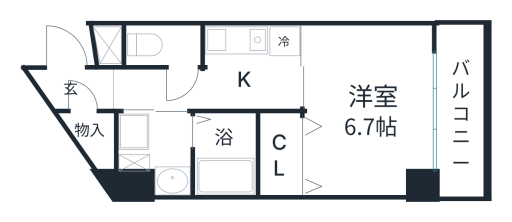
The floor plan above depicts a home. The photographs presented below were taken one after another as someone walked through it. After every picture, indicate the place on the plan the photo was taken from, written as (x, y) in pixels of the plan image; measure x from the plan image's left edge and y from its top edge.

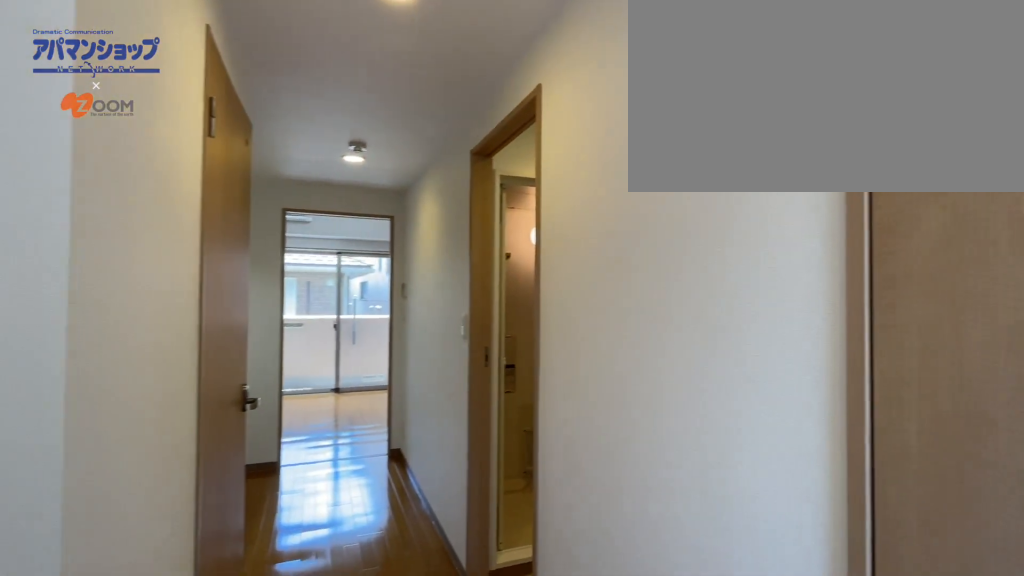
(57, 43)
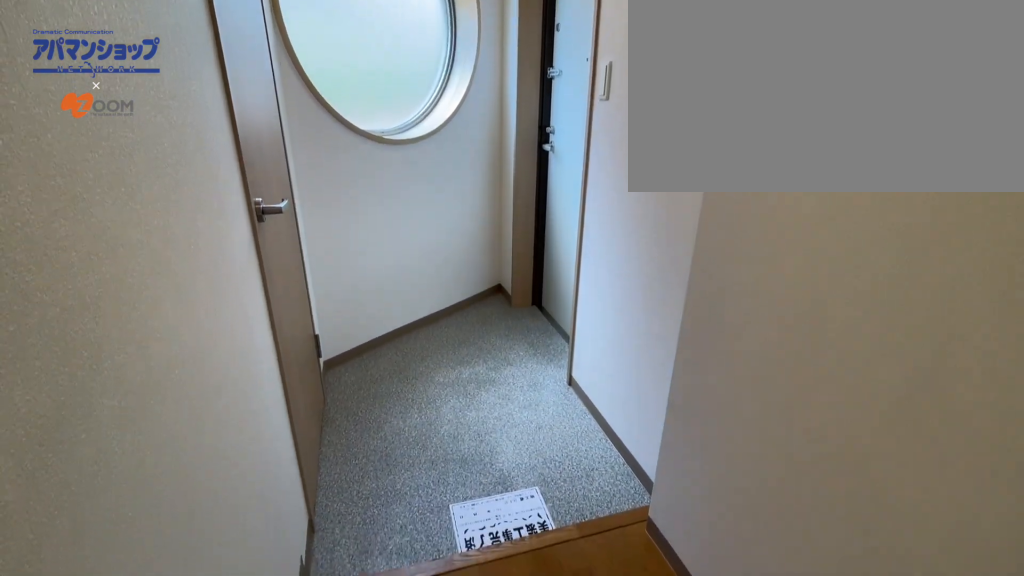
(119, 87)
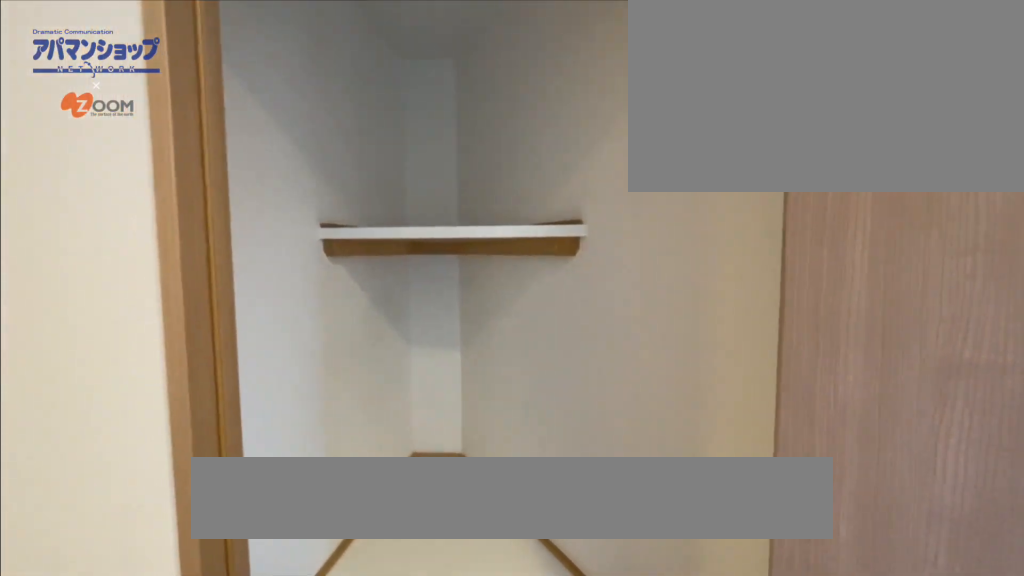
(80, 70)
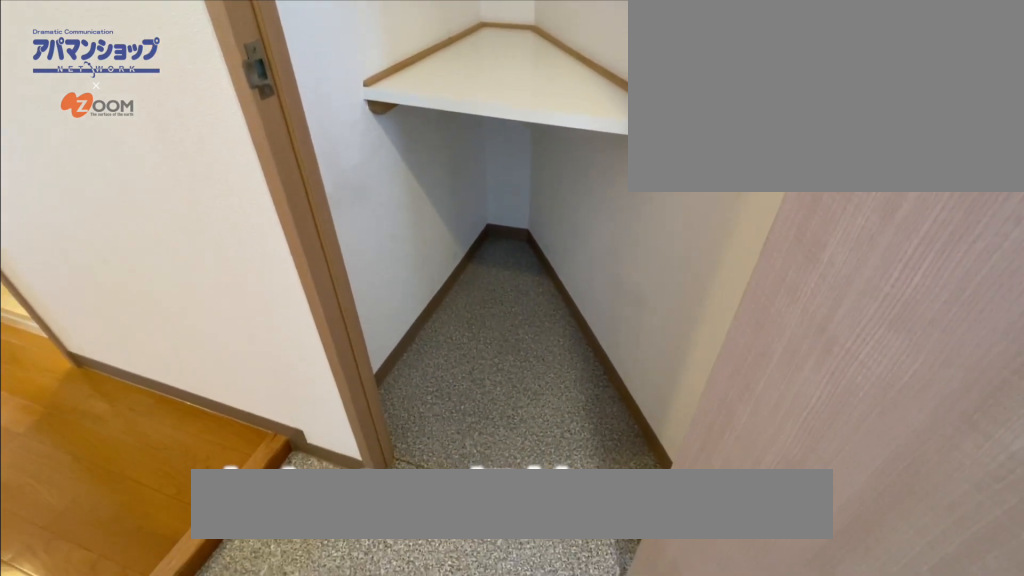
(80, 70)
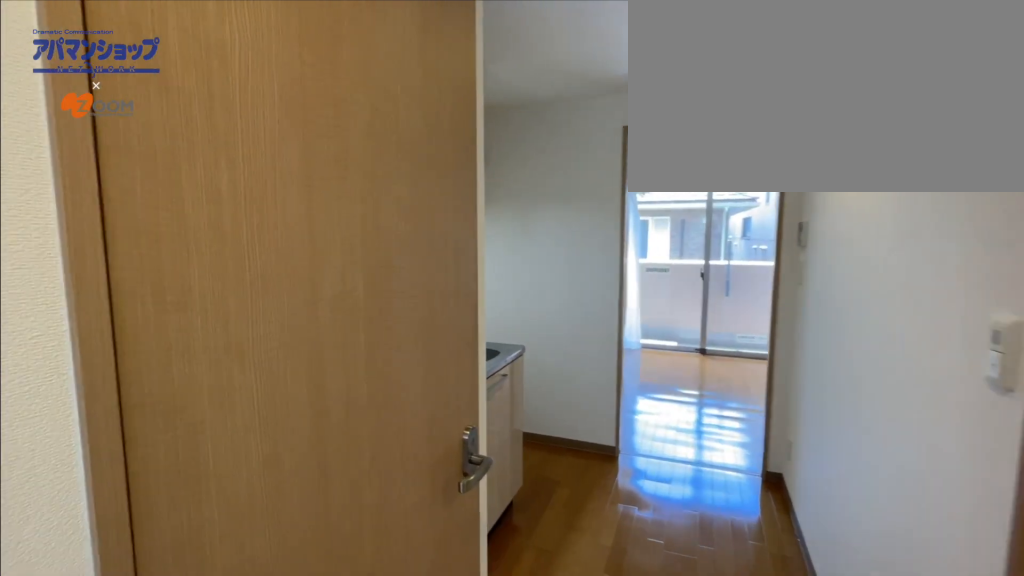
(80, 70)
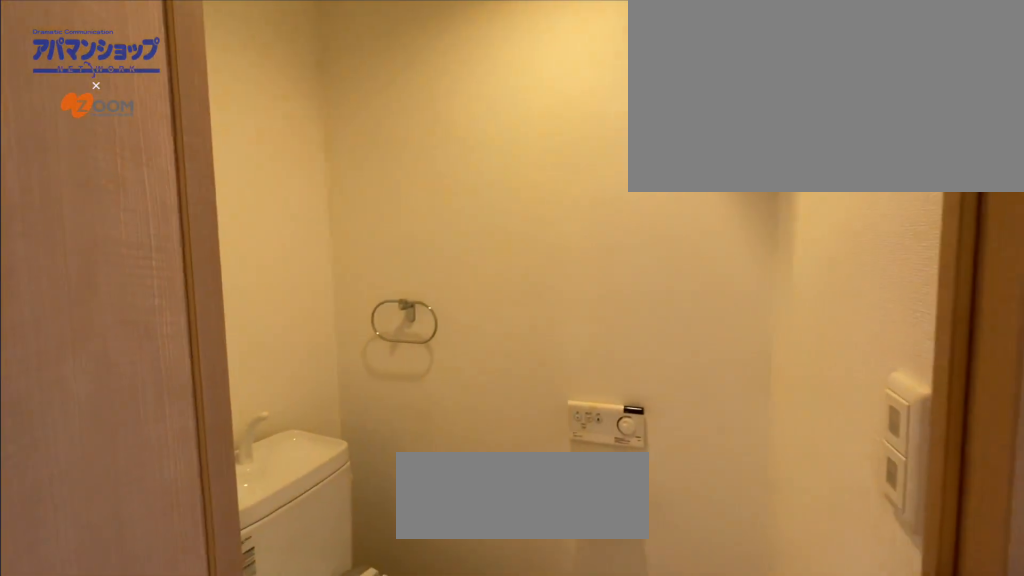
(202, 77)
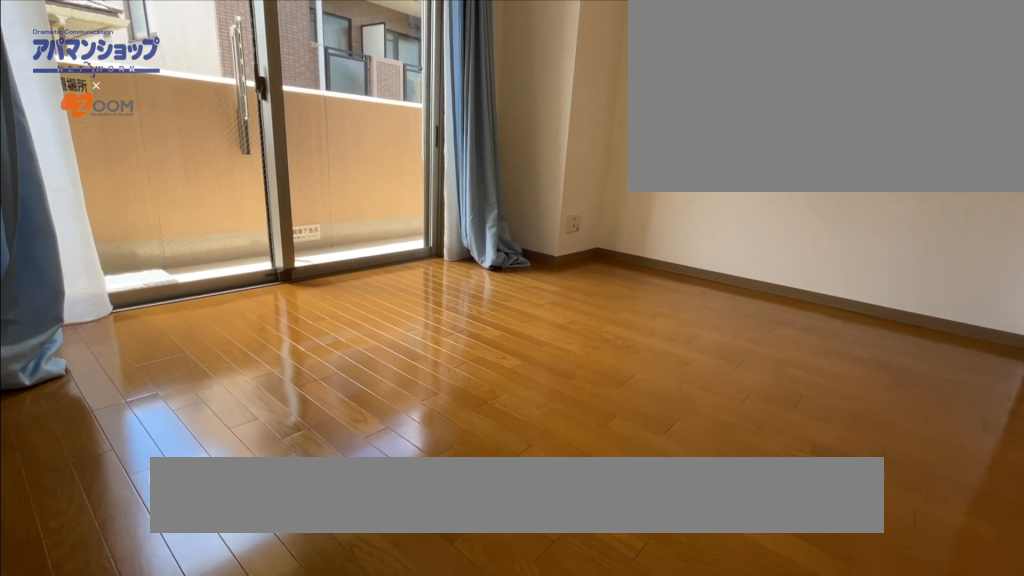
(318, 38)
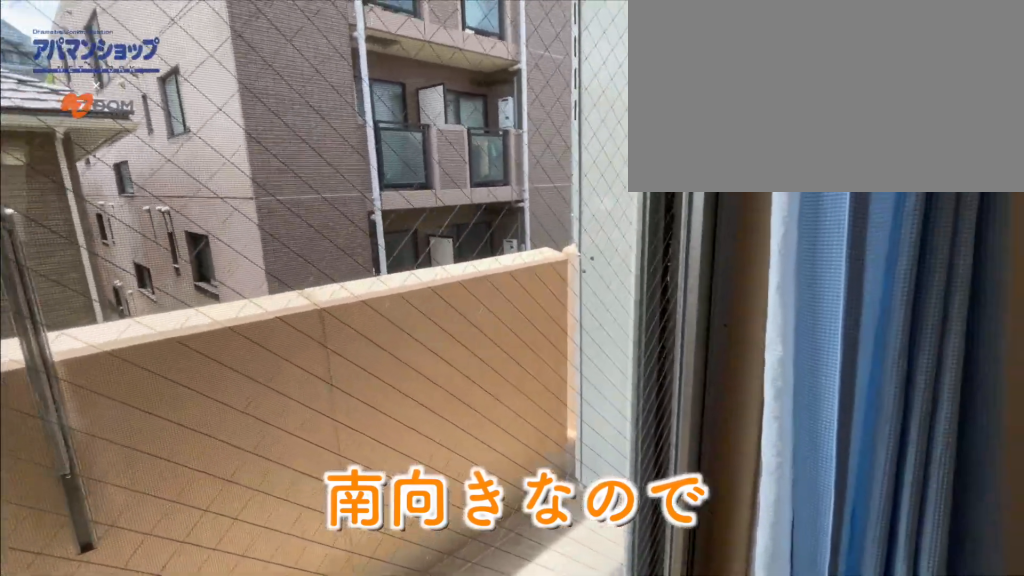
(421, 121)
